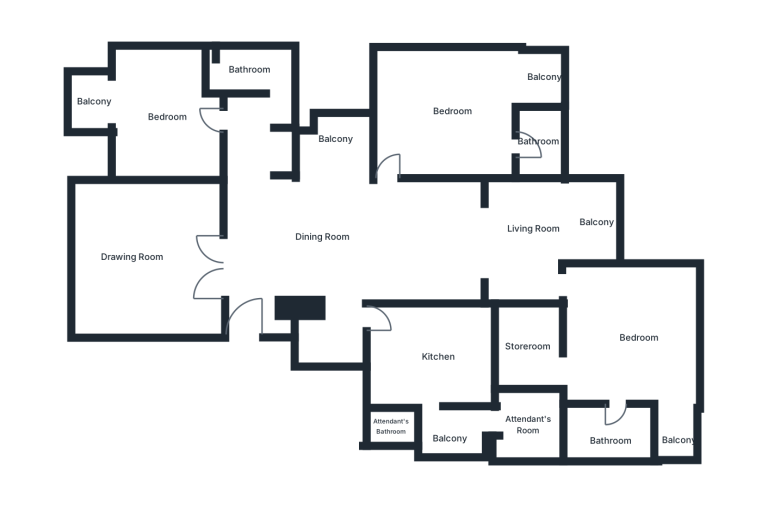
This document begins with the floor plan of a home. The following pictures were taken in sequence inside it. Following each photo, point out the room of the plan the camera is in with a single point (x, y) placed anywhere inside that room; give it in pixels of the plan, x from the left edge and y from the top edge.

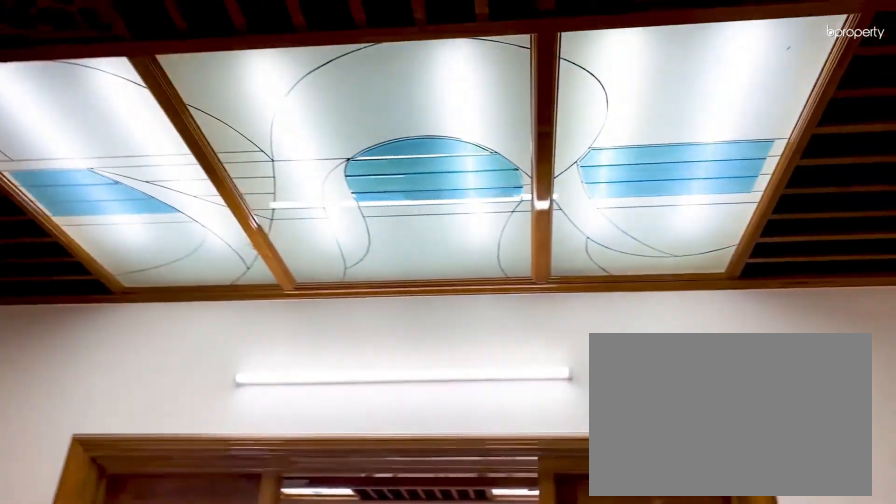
(305, 246)
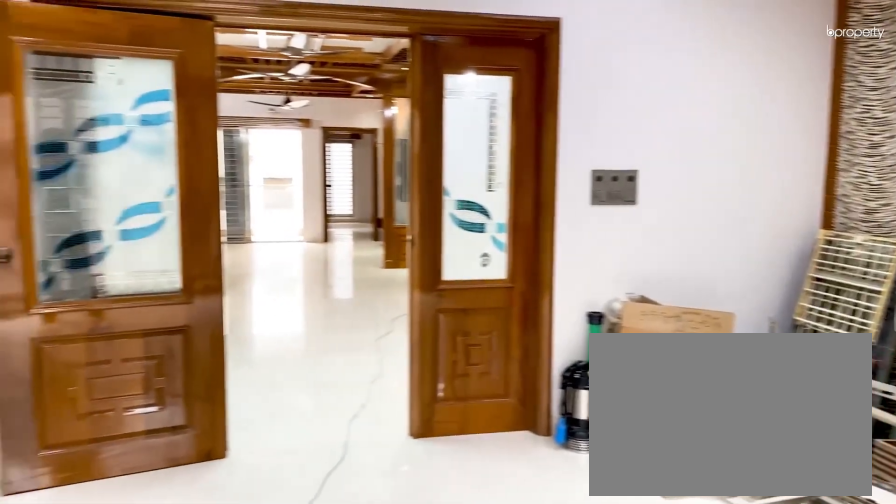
(133, 254)
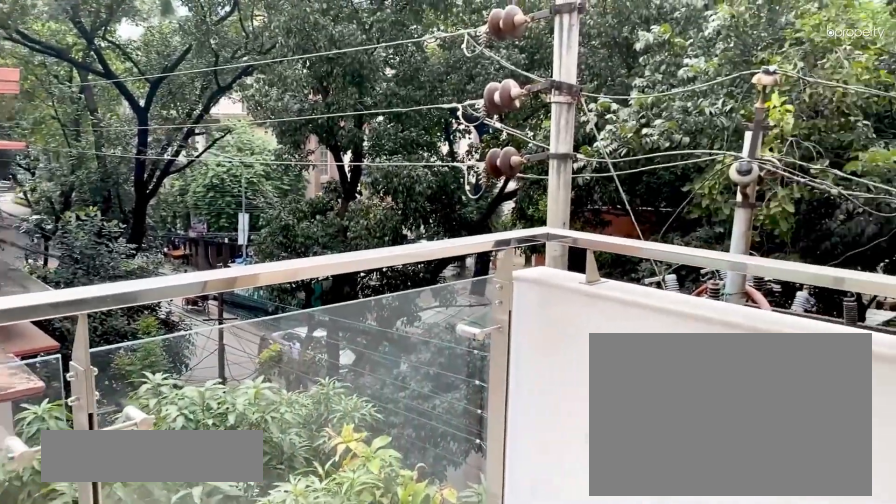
(90, 106)
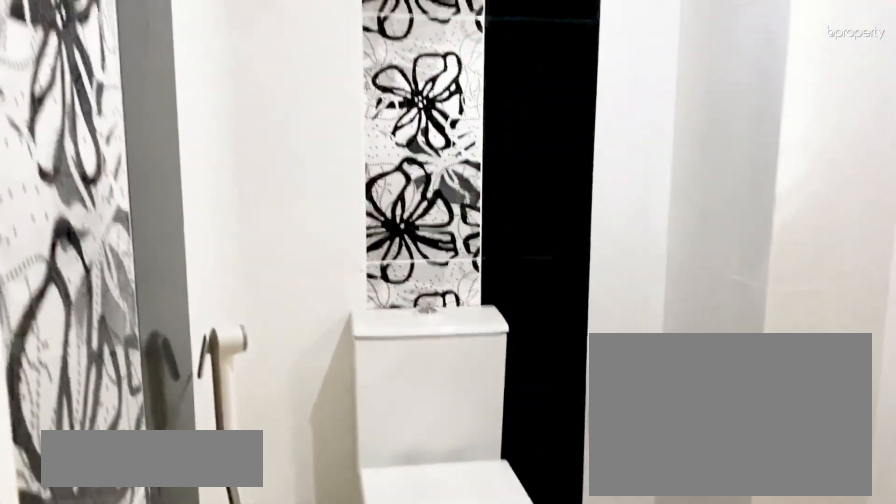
(245, 66)
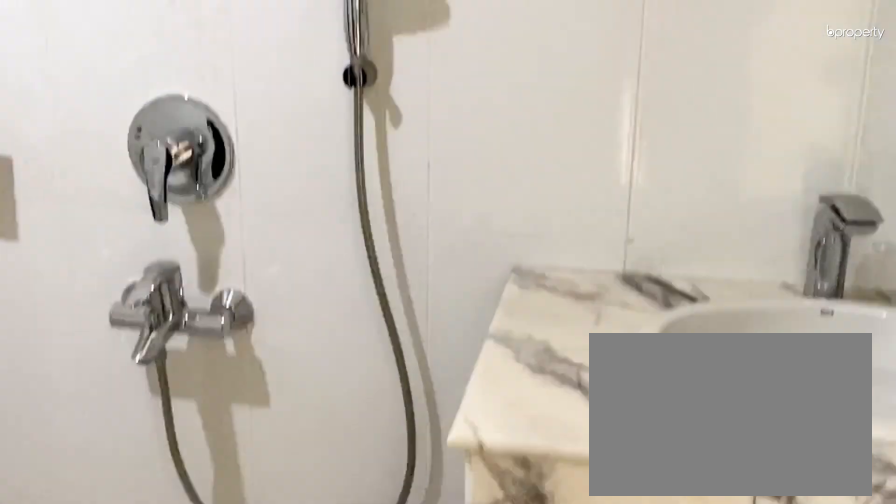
(245, 66)
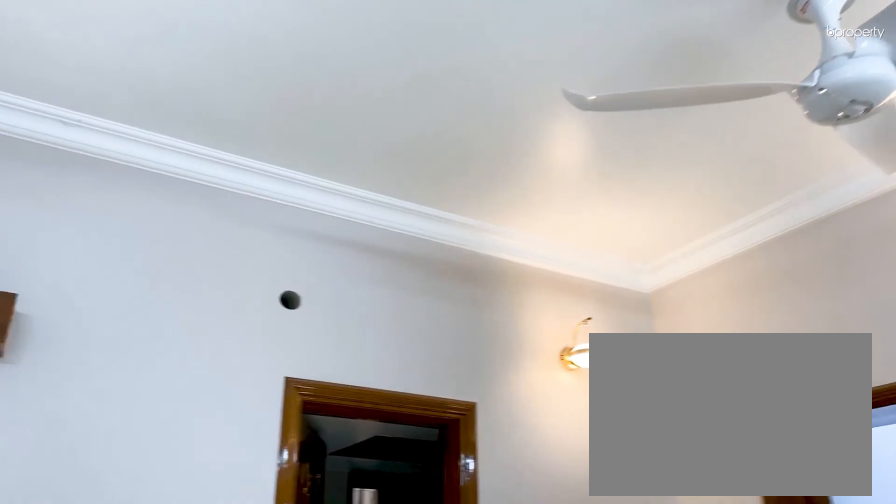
(632, 348)
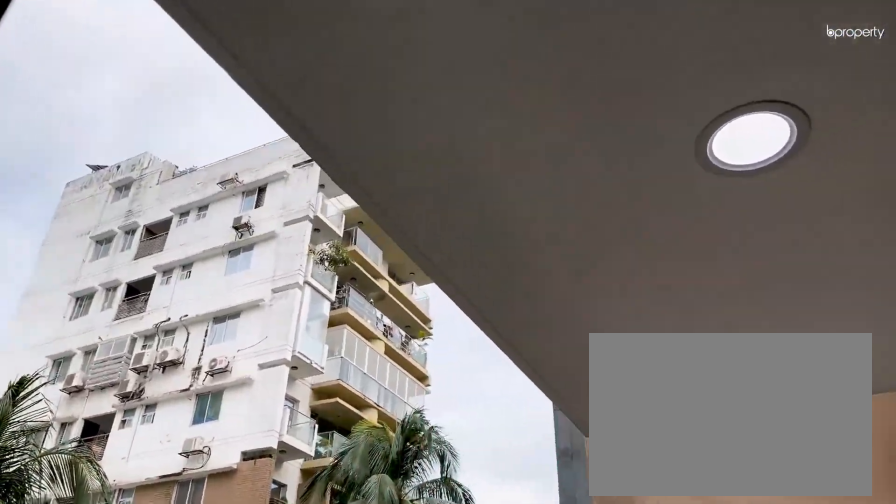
(669, 435)
